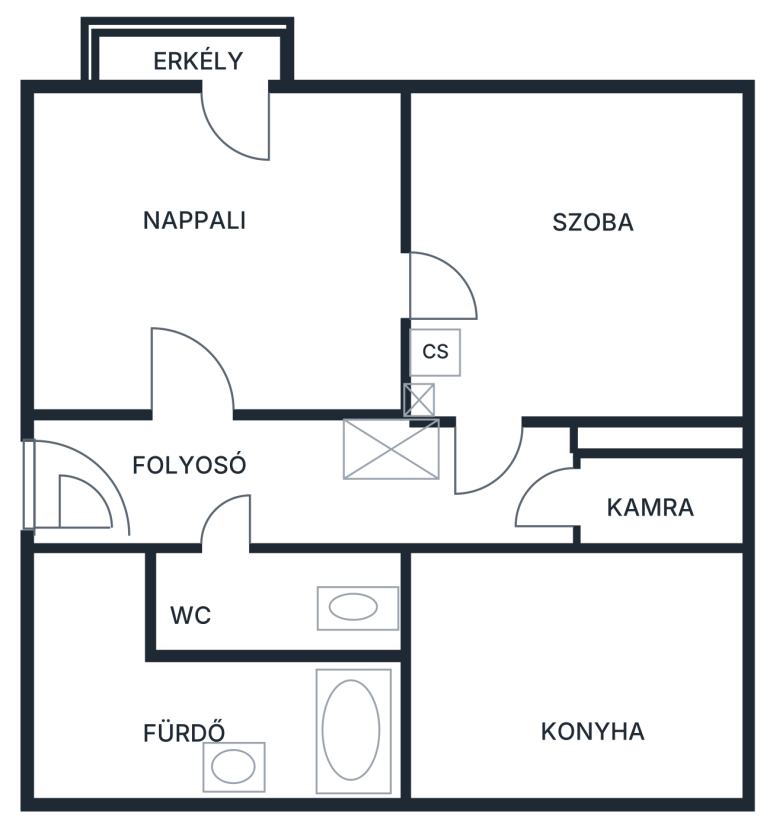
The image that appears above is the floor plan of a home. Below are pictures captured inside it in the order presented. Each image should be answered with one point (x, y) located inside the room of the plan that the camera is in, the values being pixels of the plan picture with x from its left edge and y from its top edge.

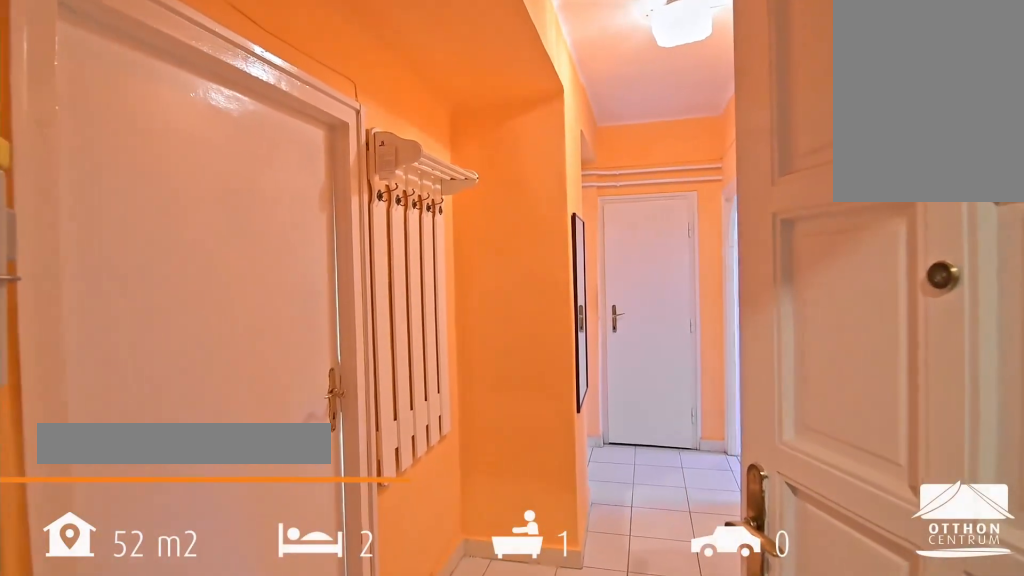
(81, 483)
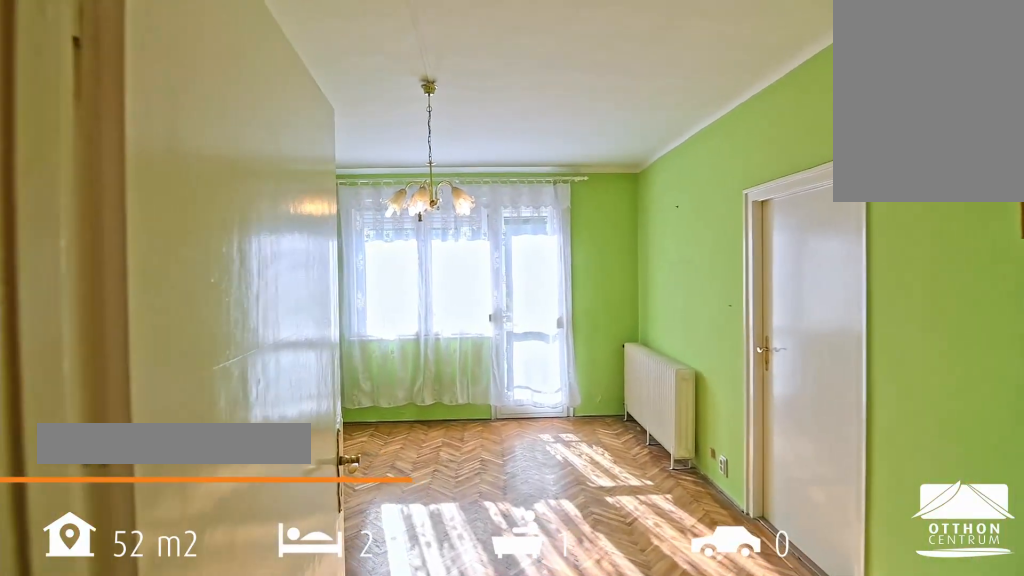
(237, 269)
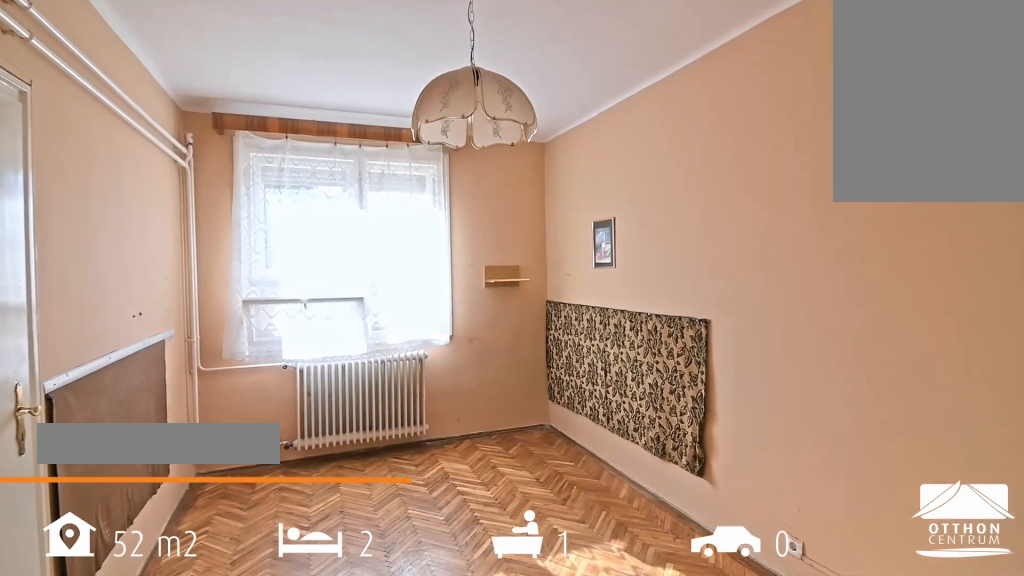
(598, 278)
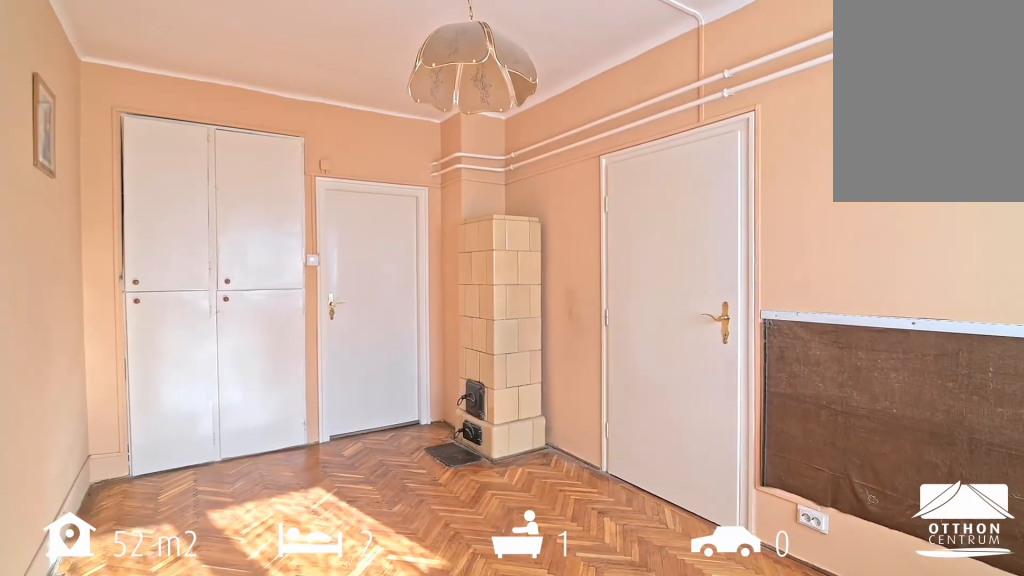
(598, 278)
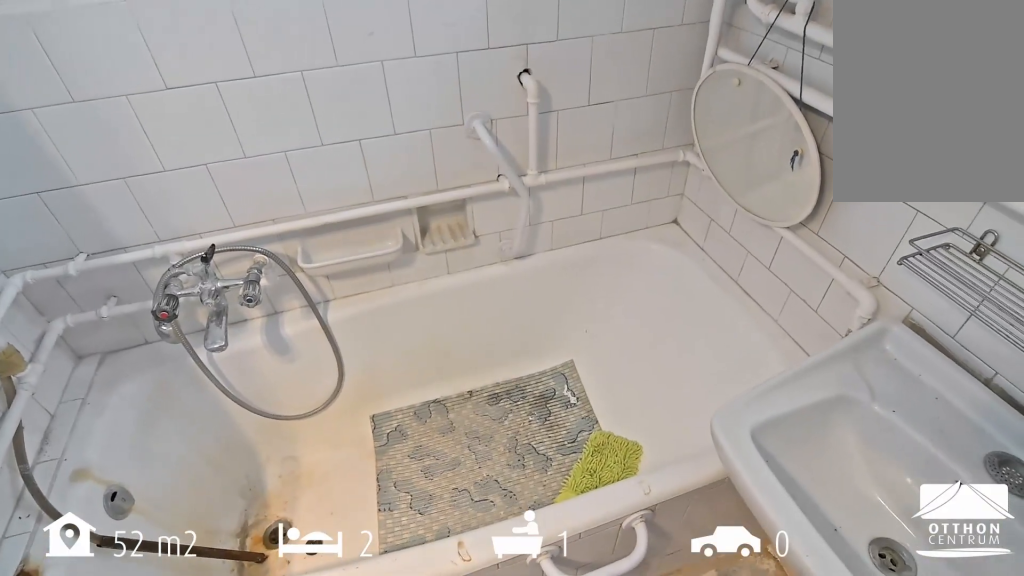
(106, 721)
